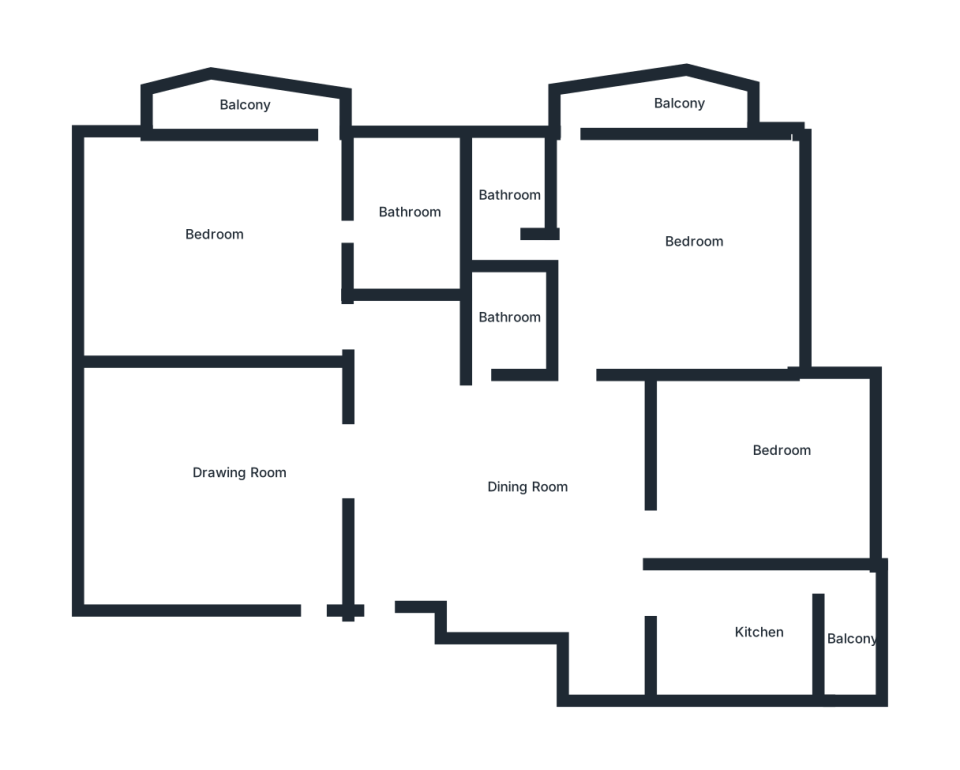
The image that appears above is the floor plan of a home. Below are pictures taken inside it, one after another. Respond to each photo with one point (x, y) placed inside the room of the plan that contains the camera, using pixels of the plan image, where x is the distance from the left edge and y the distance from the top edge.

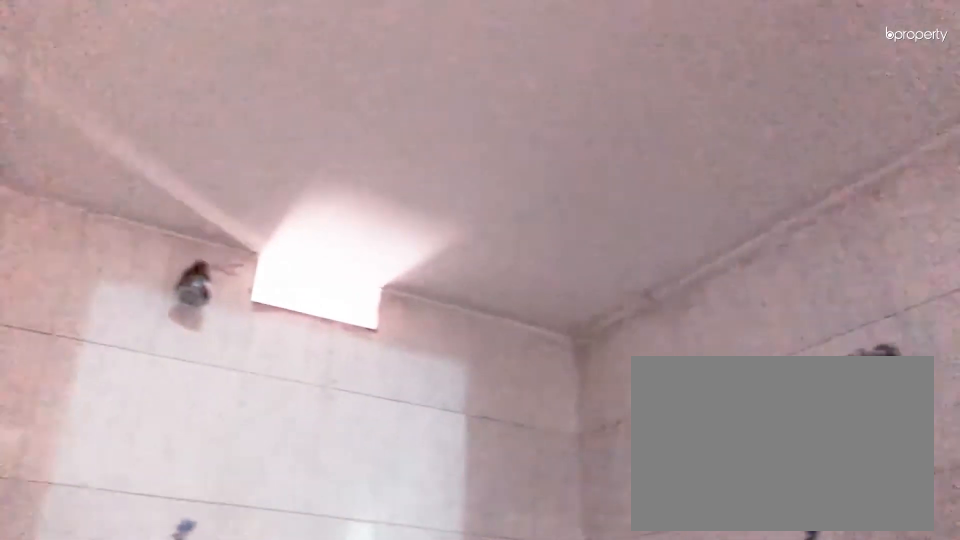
(500, 323)
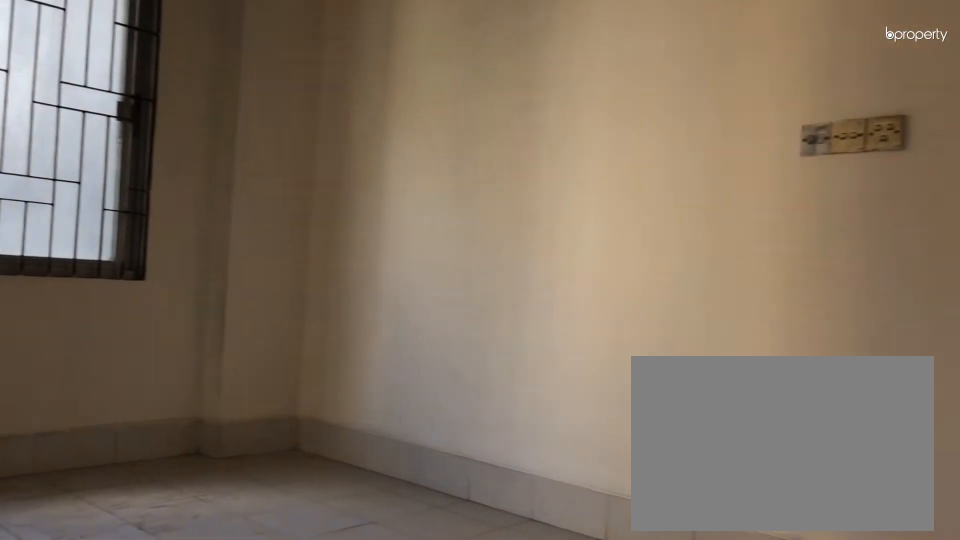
(677, 241)
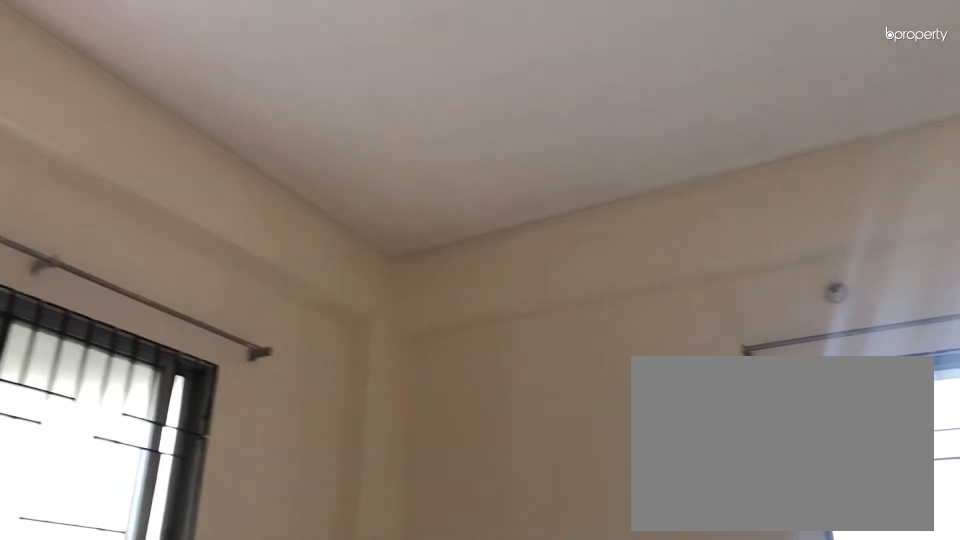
(677, 241)
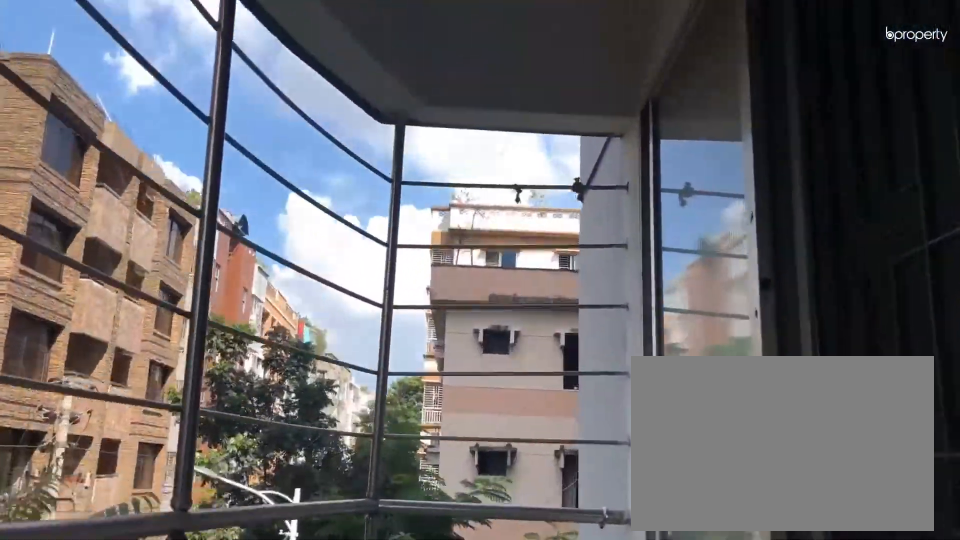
(669, 105)
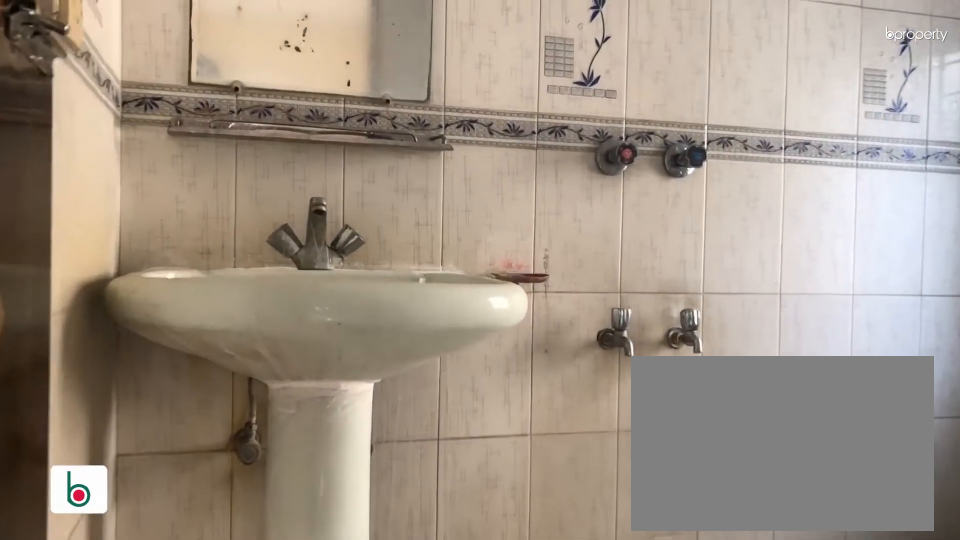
(497, 207)
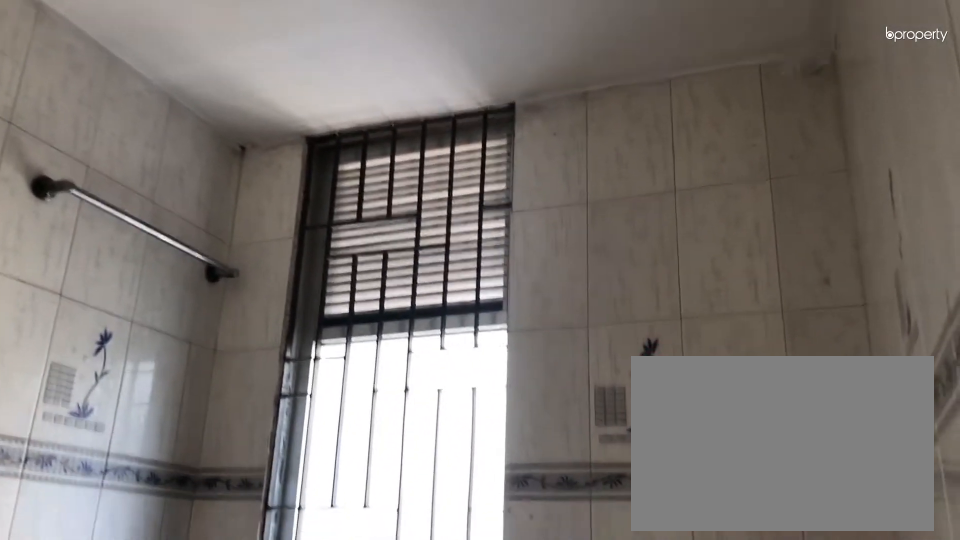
(497, 207)
